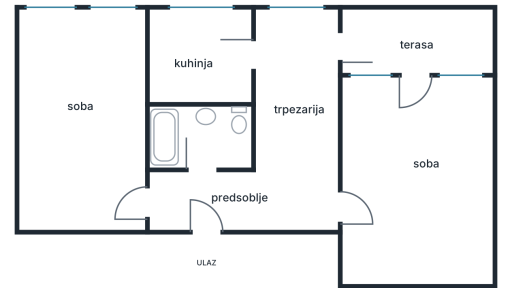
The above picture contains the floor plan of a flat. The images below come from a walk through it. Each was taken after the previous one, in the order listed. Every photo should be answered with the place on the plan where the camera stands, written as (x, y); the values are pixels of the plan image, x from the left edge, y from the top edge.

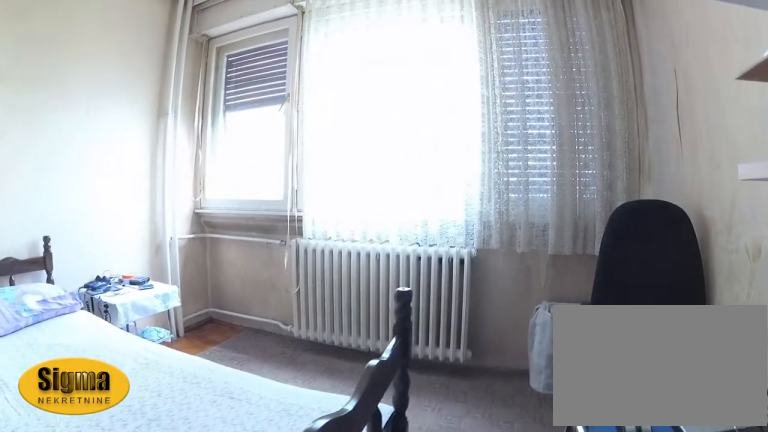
(120, 113)
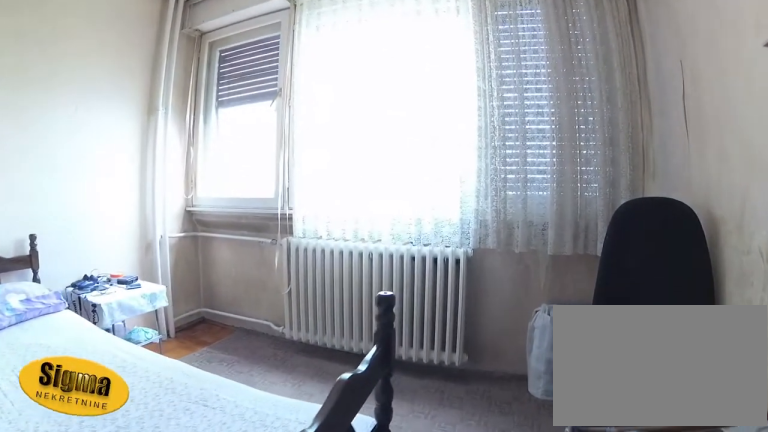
(120, 108)
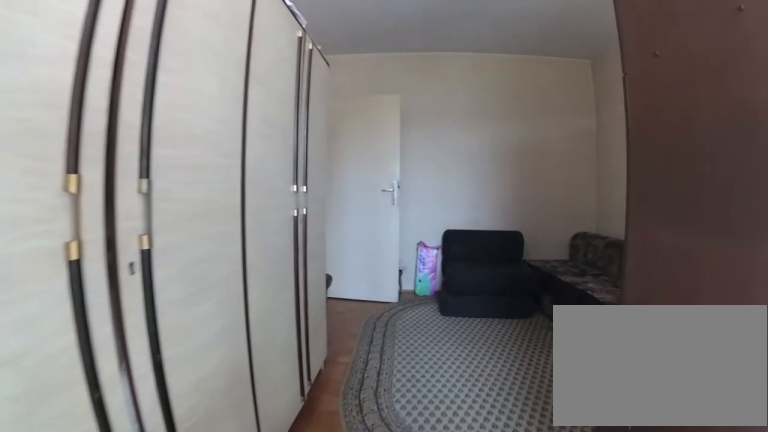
(118, 71)
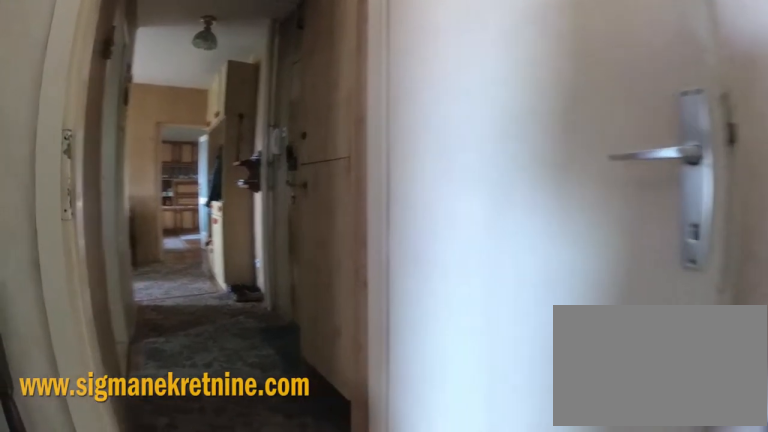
(115, 182)
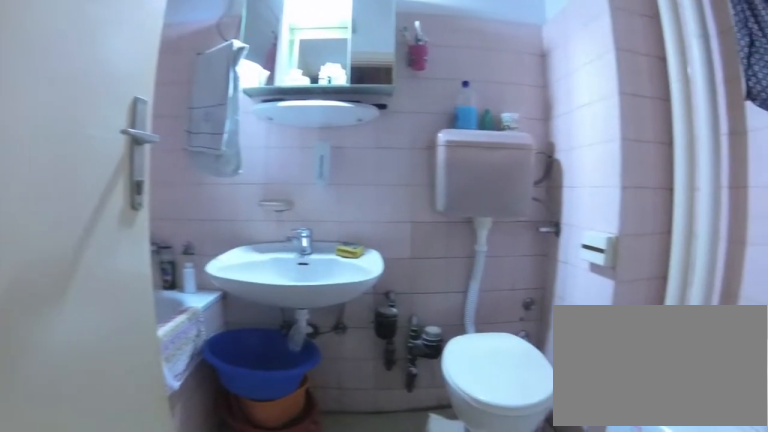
(197, 177)
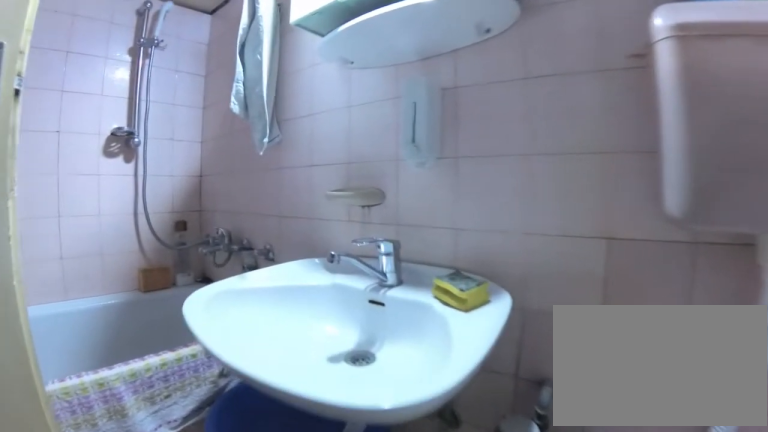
(207, 146)
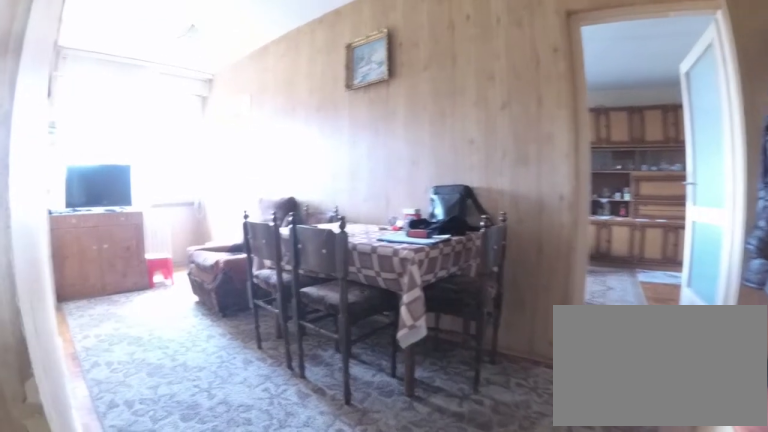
(246, 200)
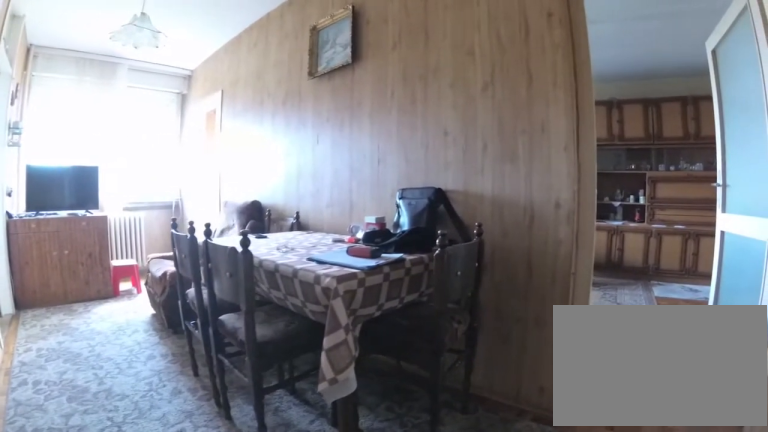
(262, 196)
